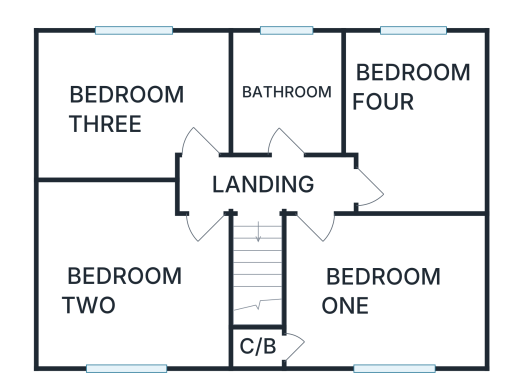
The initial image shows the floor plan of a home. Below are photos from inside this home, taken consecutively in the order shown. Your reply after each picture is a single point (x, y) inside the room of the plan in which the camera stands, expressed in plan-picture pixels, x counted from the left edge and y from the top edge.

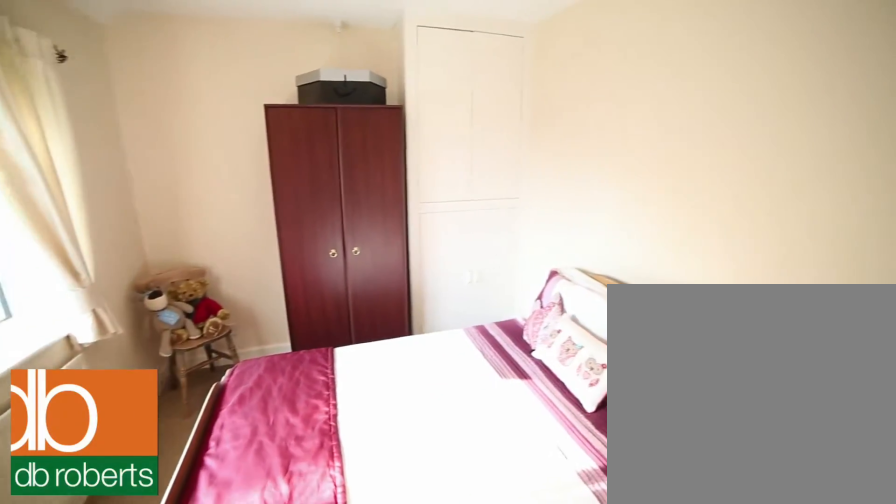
(134, 274)
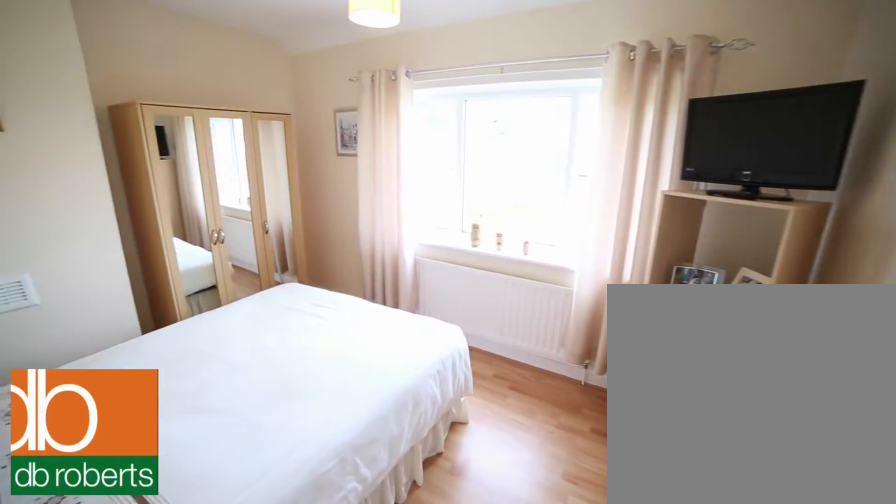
(130, 101)
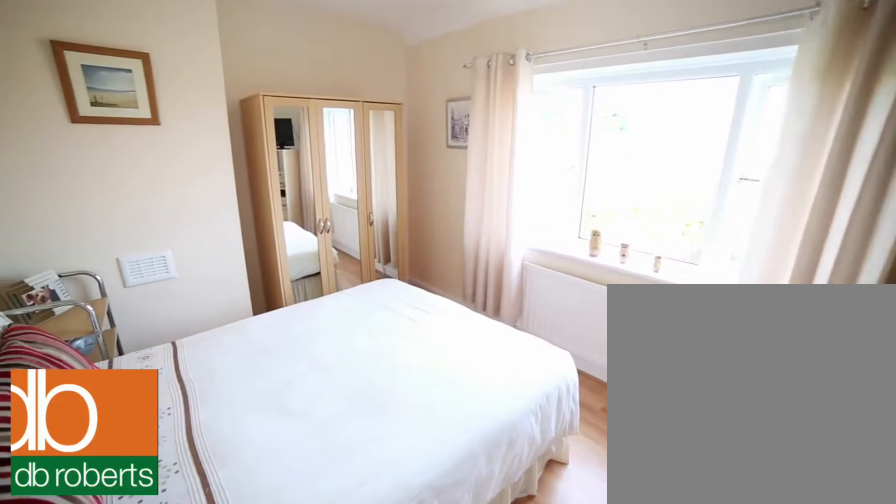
(130, 101)
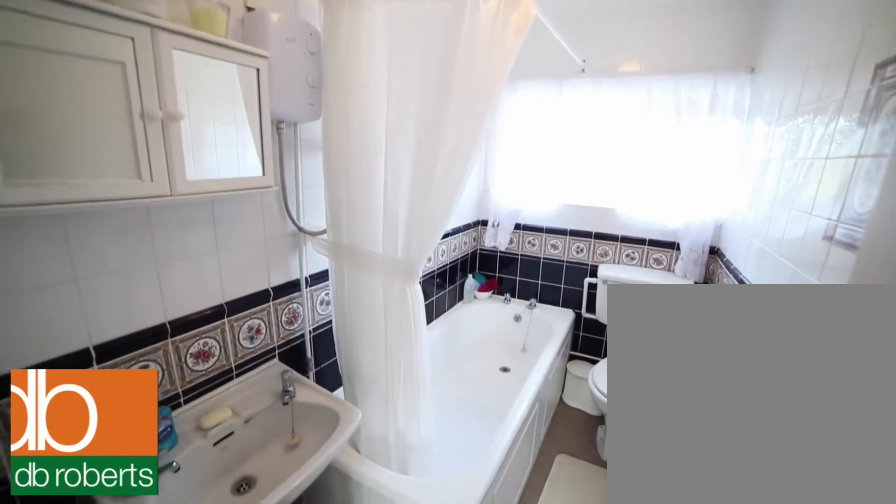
(287, 91)
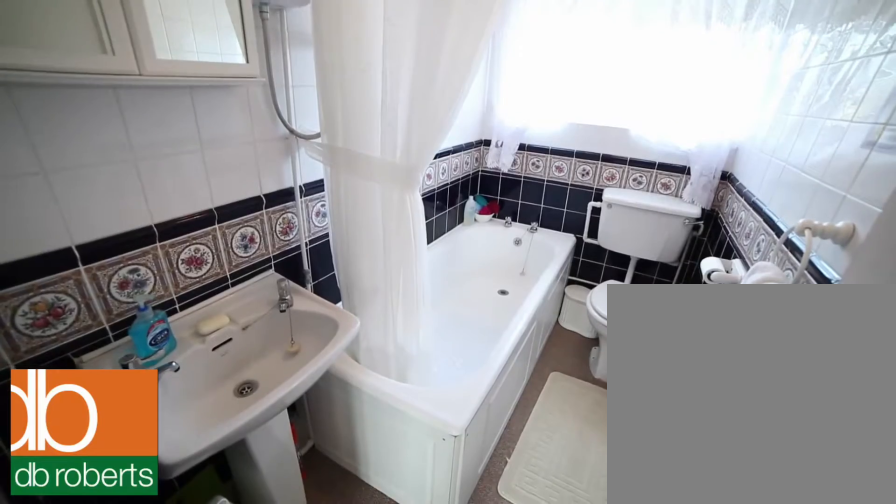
(287, 91)
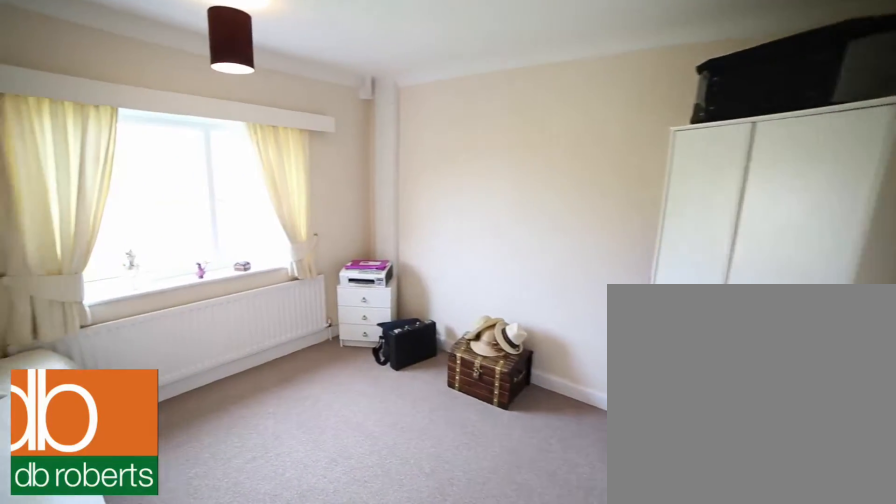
(418, 122)
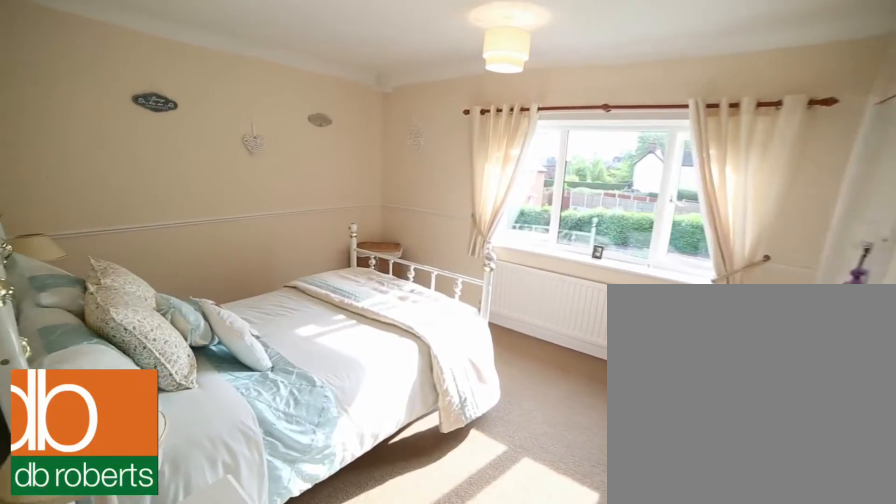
(385, 290)
